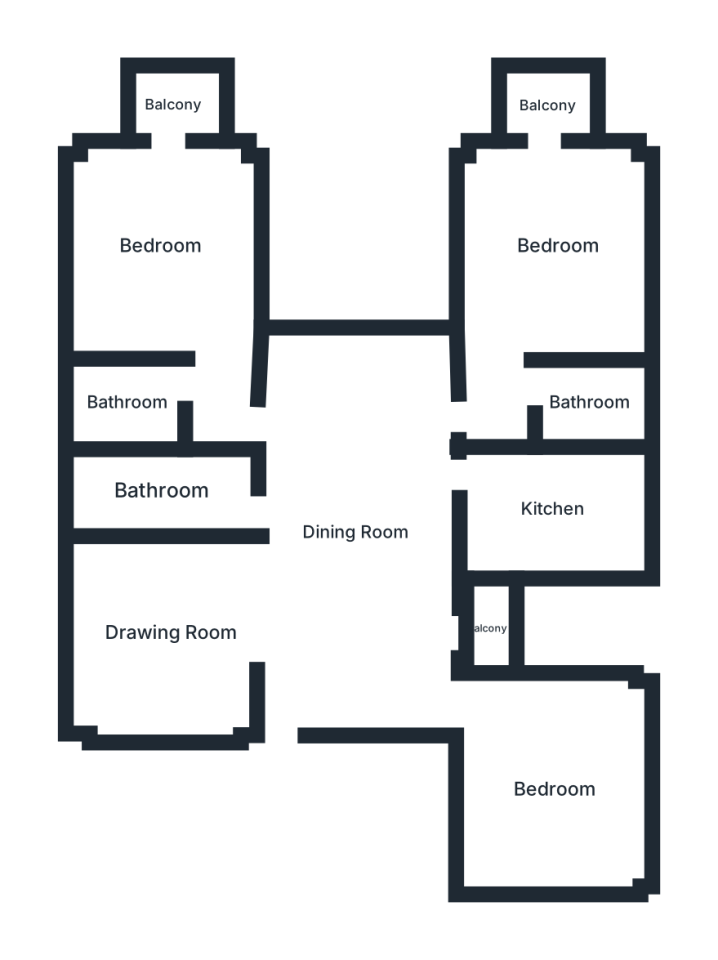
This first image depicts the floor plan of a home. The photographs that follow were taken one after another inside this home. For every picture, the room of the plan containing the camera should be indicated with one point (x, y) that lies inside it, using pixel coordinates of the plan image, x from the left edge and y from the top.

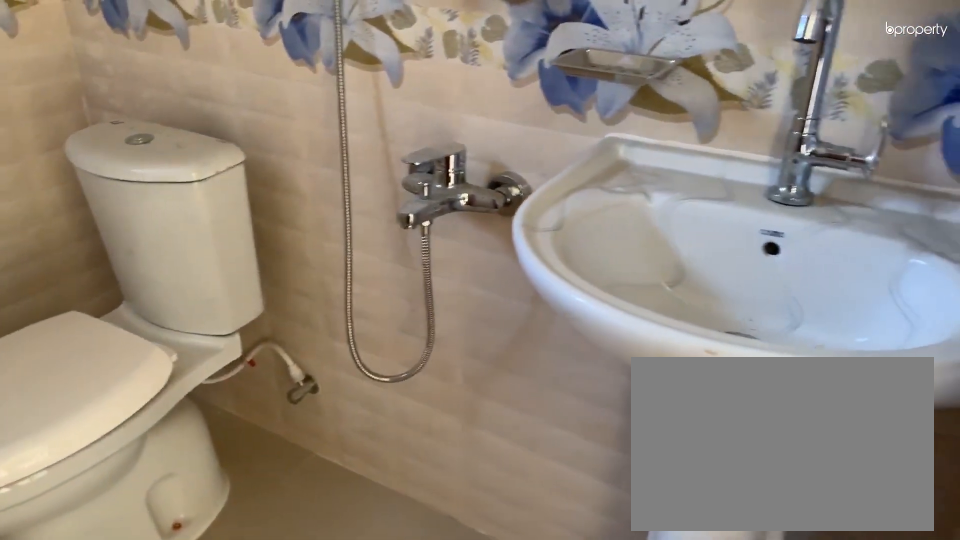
(589, 405)
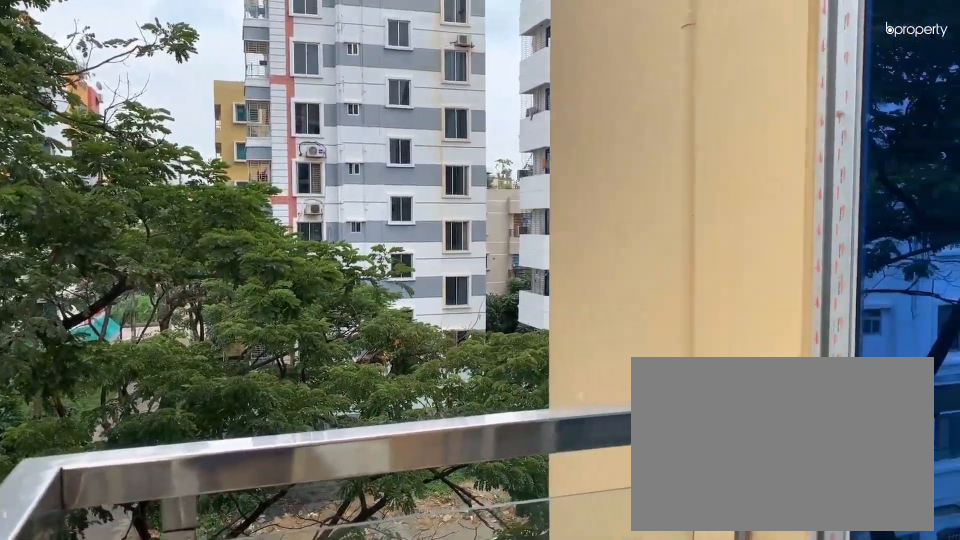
(547, 103)
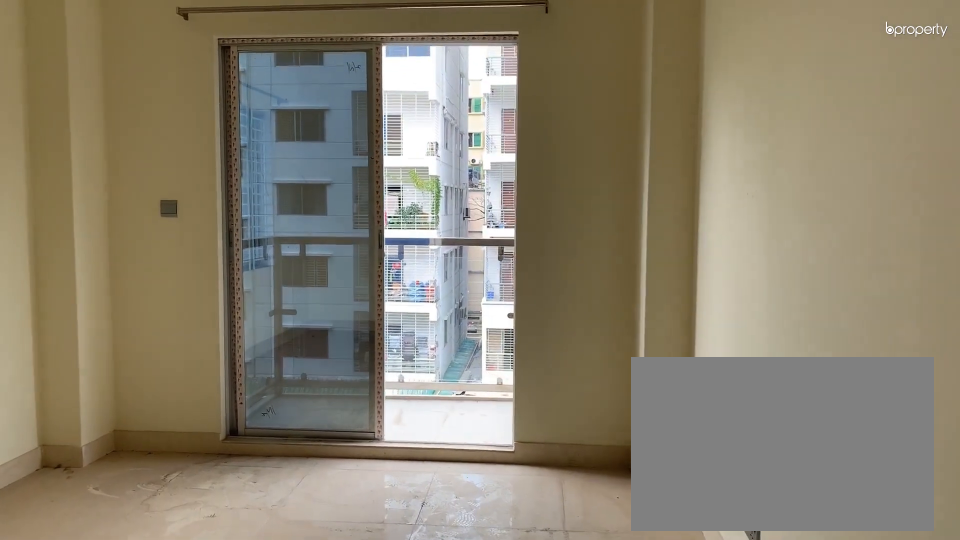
(162, 246)
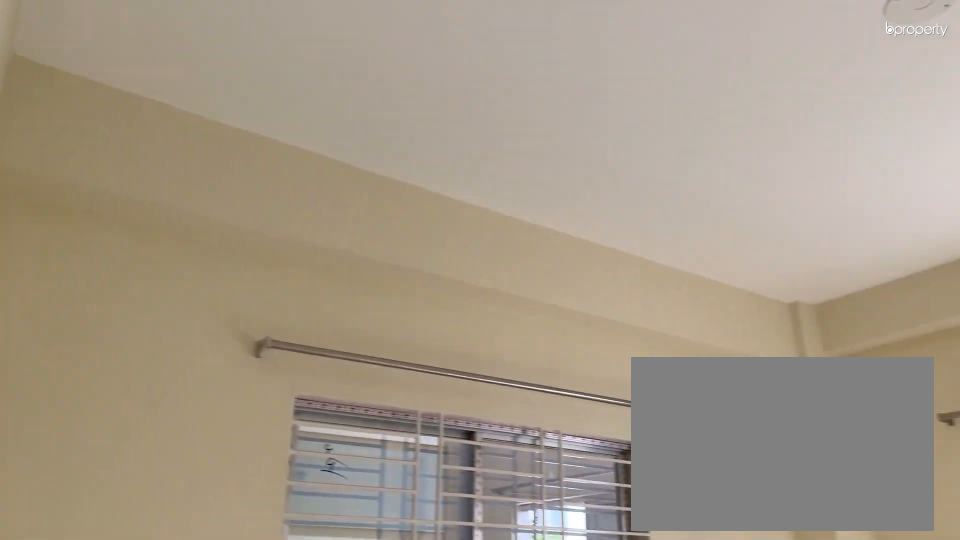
(162, 246)
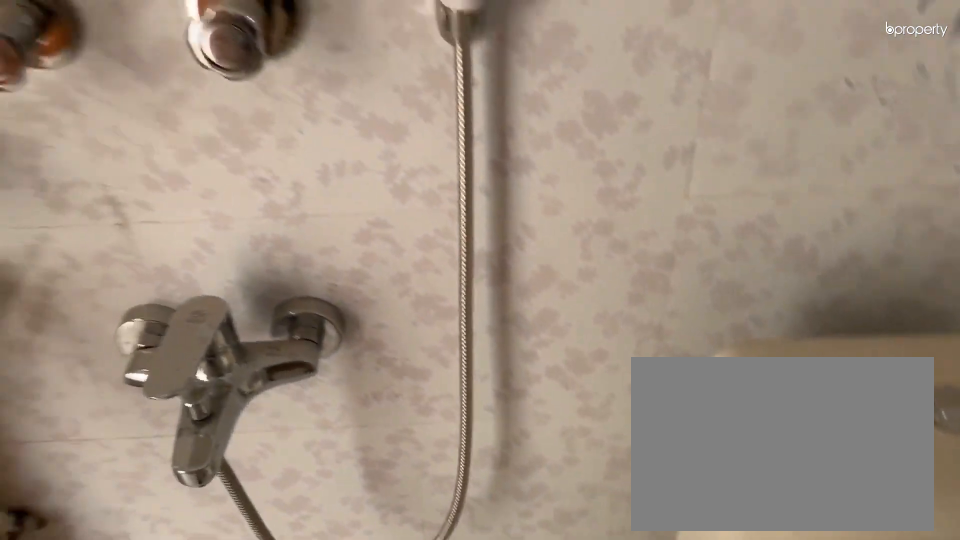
(127, 396)
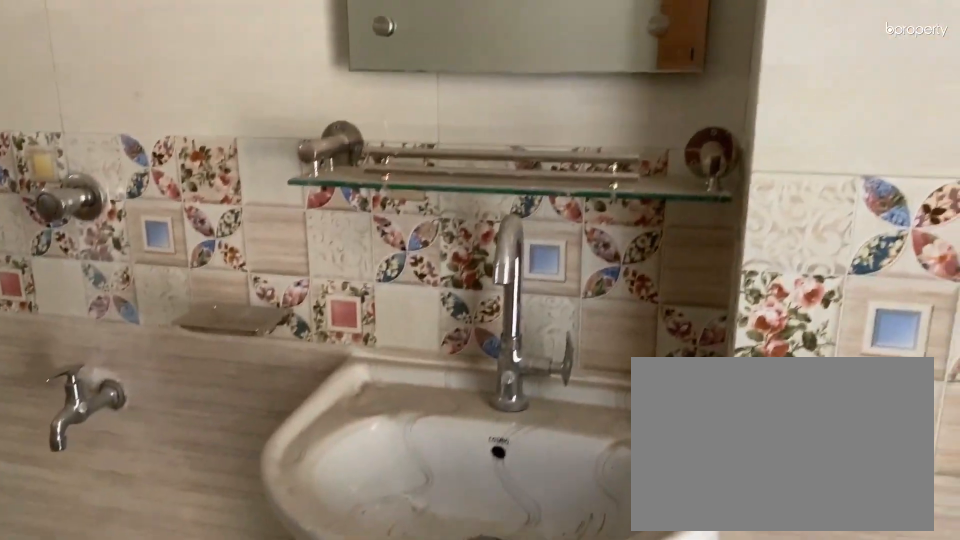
(163, 491)
